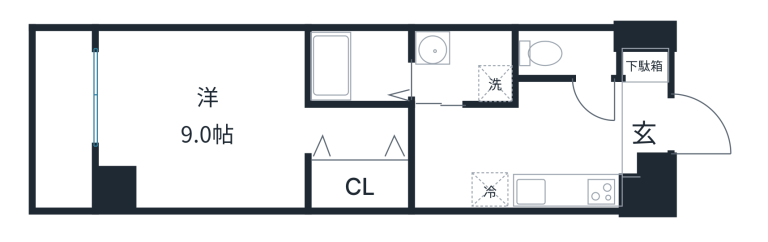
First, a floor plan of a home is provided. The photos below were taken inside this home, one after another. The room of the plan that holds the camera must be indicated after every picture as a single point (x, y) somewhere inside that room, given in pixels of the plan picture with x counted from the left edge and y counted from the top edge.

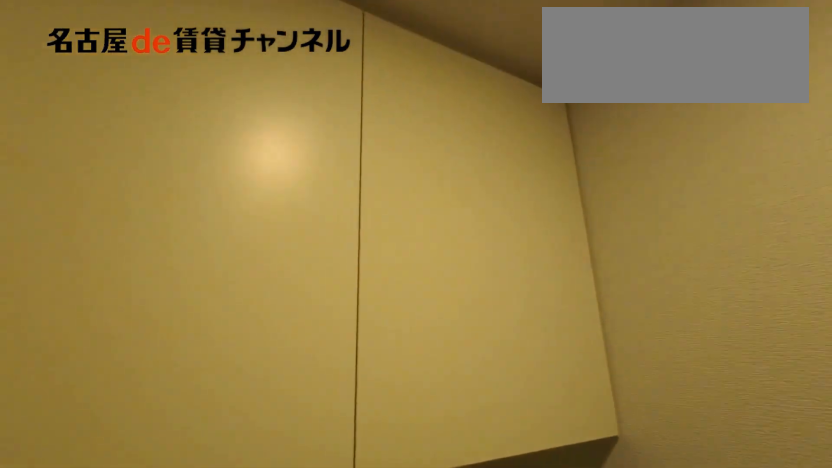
(567, 53)
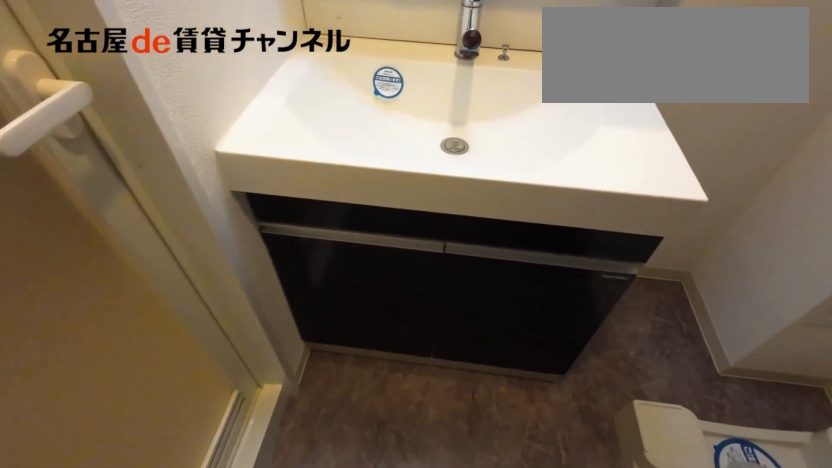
(465, 66)
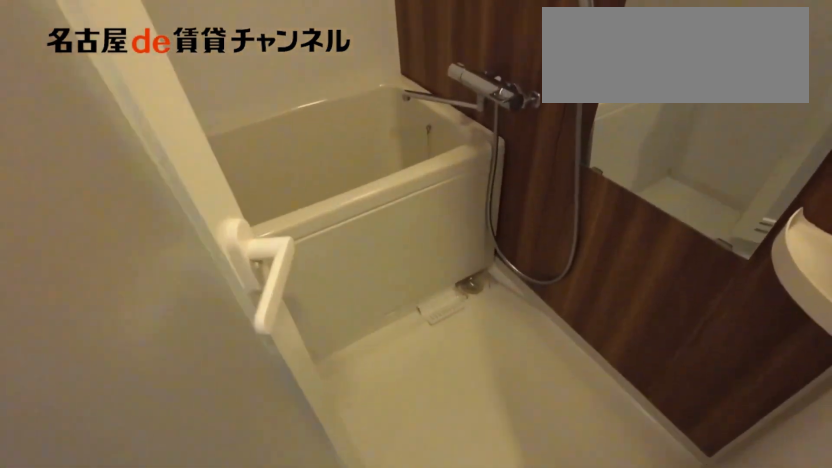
(359, 65)
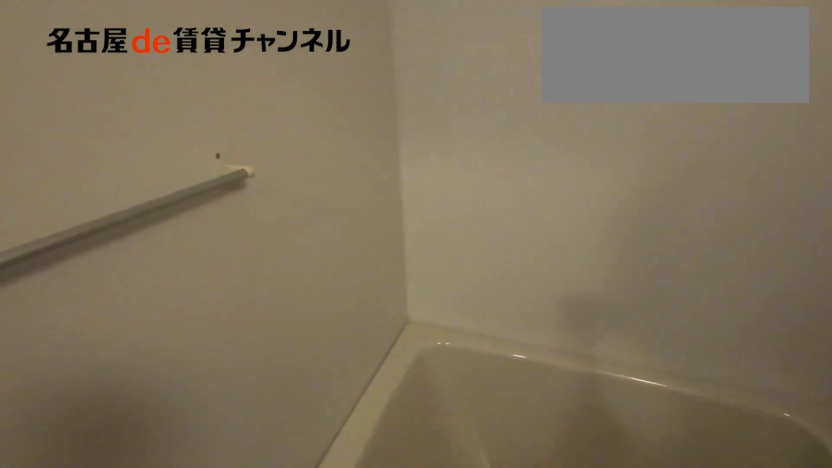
(359, 65)
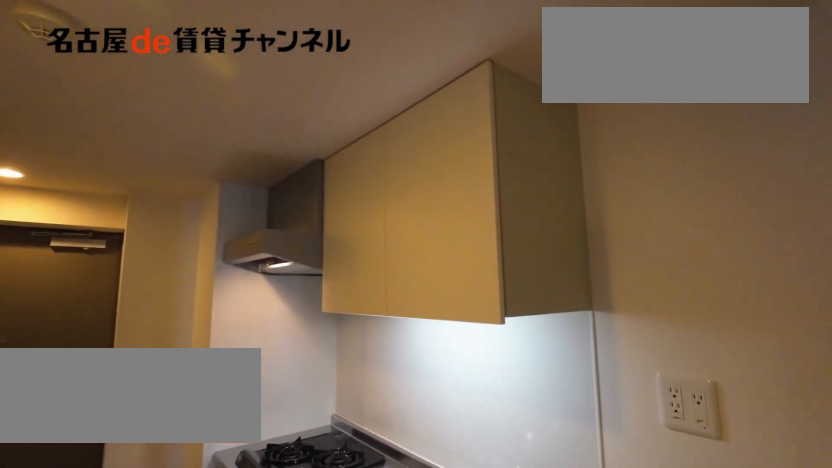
(548, 189)
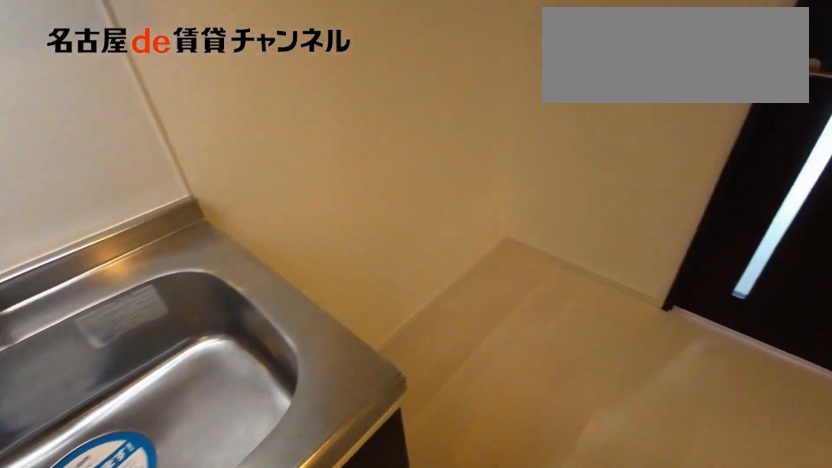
(548, 189)
